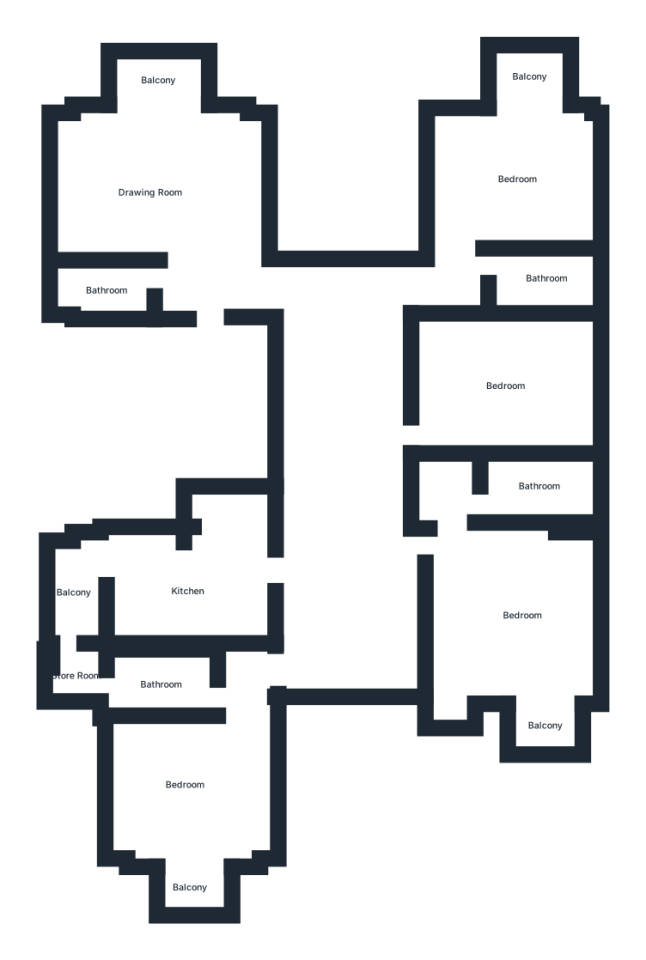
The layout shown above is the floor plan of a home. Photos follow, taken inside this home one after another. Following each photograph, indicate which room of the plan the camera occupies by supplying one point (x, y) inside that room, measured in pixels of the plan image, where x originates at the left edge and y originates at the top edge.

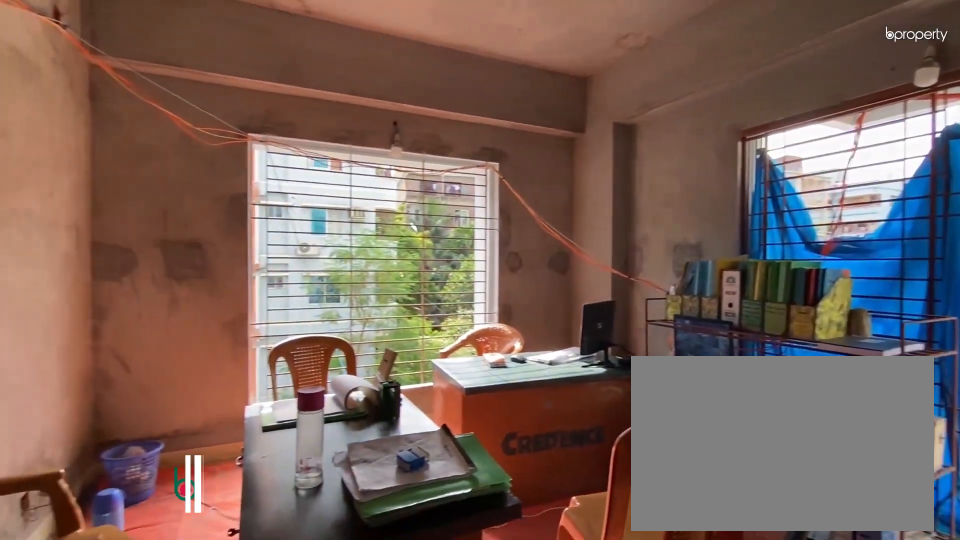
(149, 192)
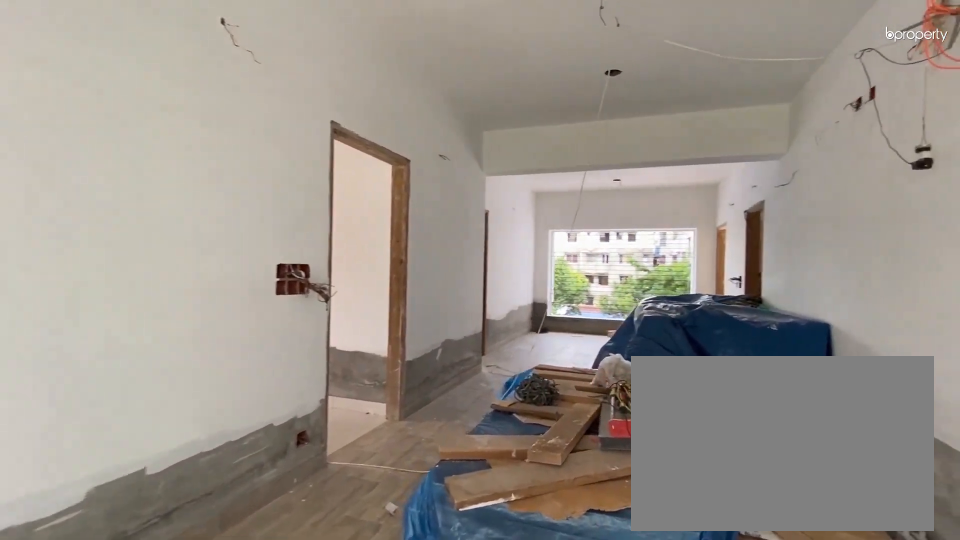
(347, 349)
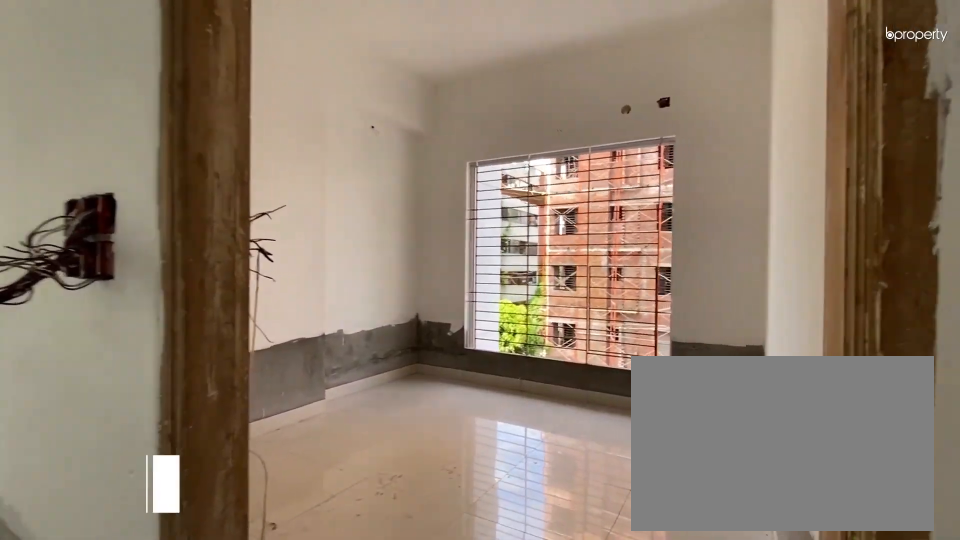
(447, 436)
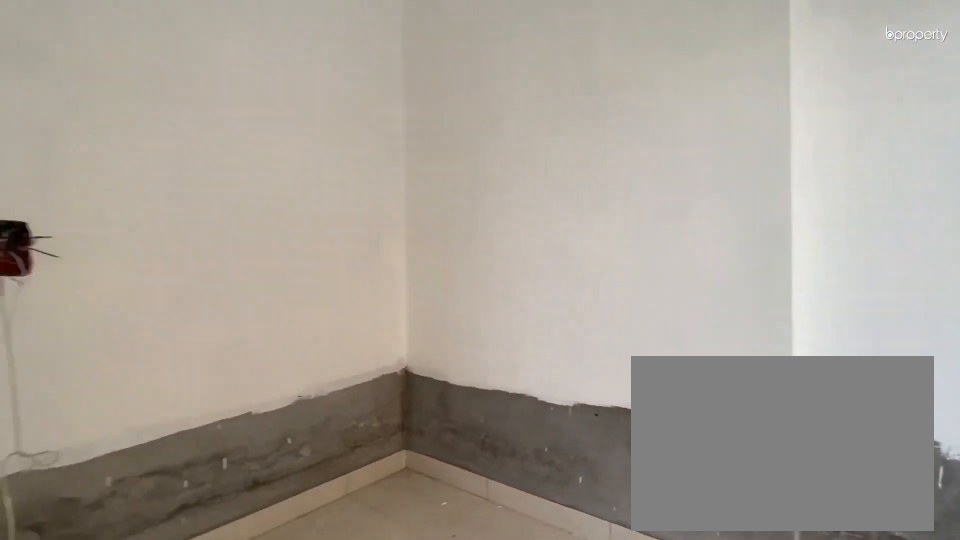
(507, 385)
